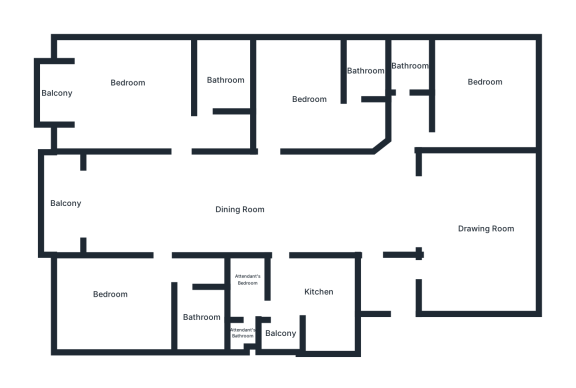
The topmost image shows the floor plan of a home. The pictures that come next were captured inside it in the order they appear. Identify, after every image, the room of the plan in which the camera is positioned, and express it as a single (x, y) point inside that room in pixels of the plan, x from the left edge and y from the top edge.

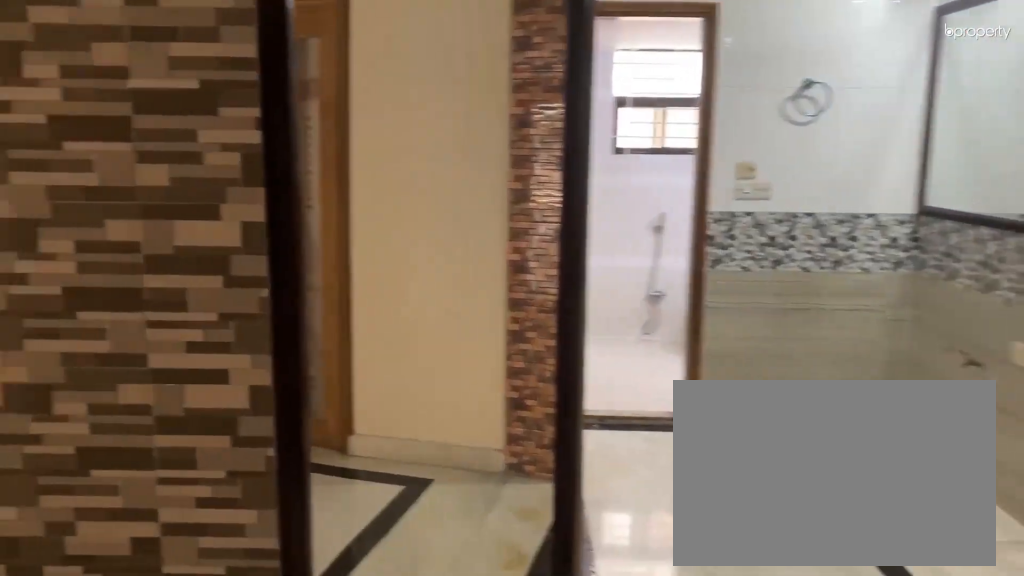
(287, 199)
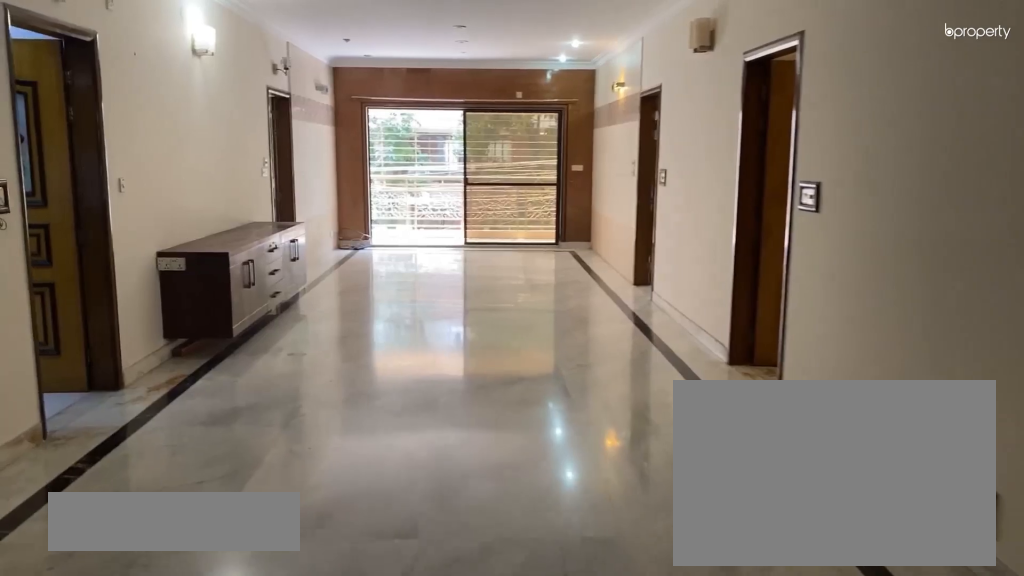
(287, 199)
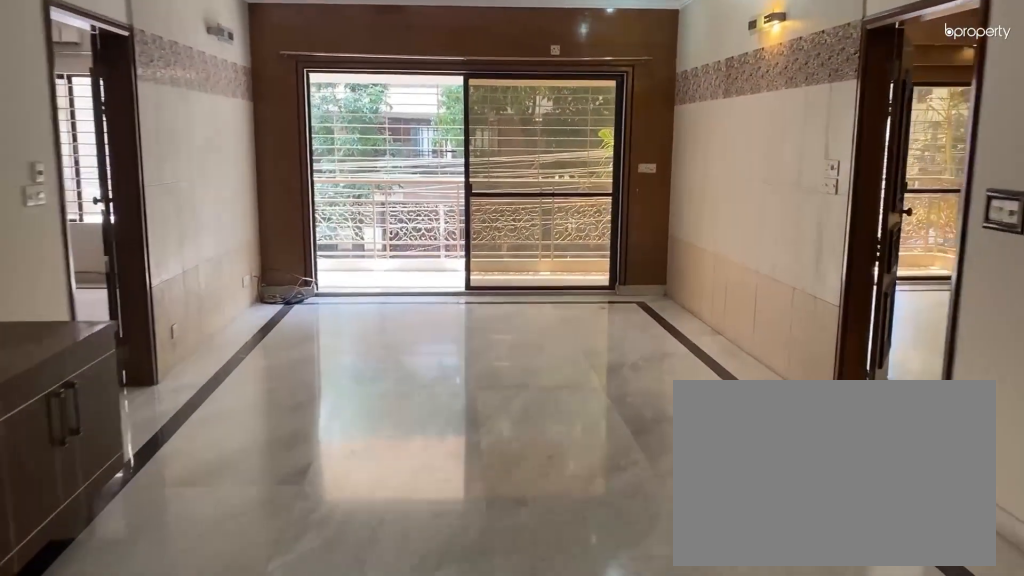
(160, 199)
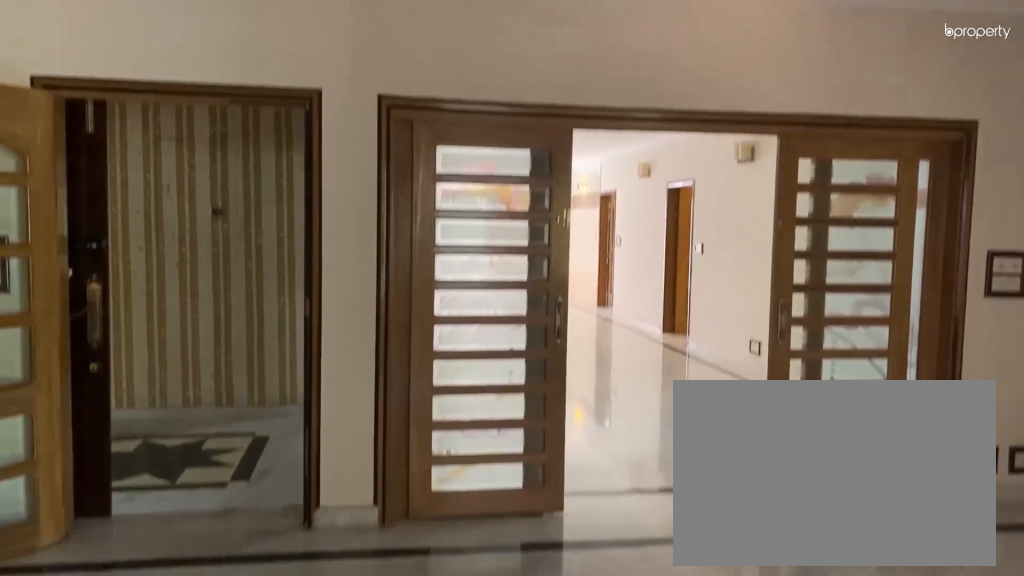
(476, 207)
